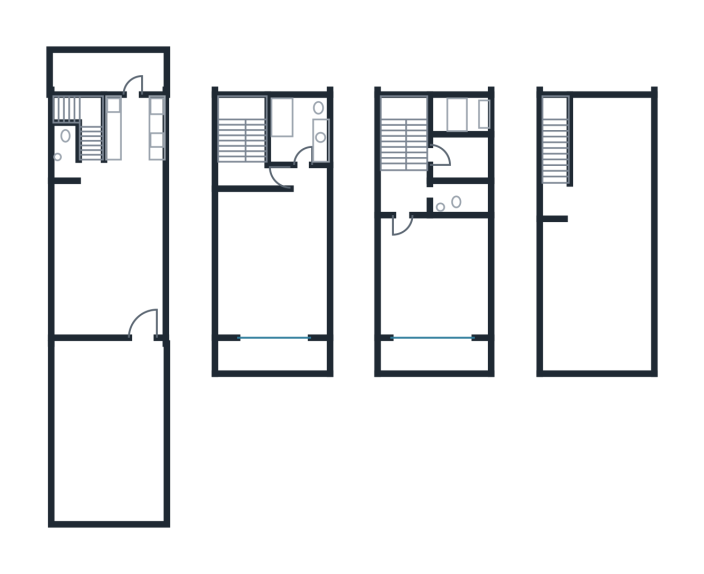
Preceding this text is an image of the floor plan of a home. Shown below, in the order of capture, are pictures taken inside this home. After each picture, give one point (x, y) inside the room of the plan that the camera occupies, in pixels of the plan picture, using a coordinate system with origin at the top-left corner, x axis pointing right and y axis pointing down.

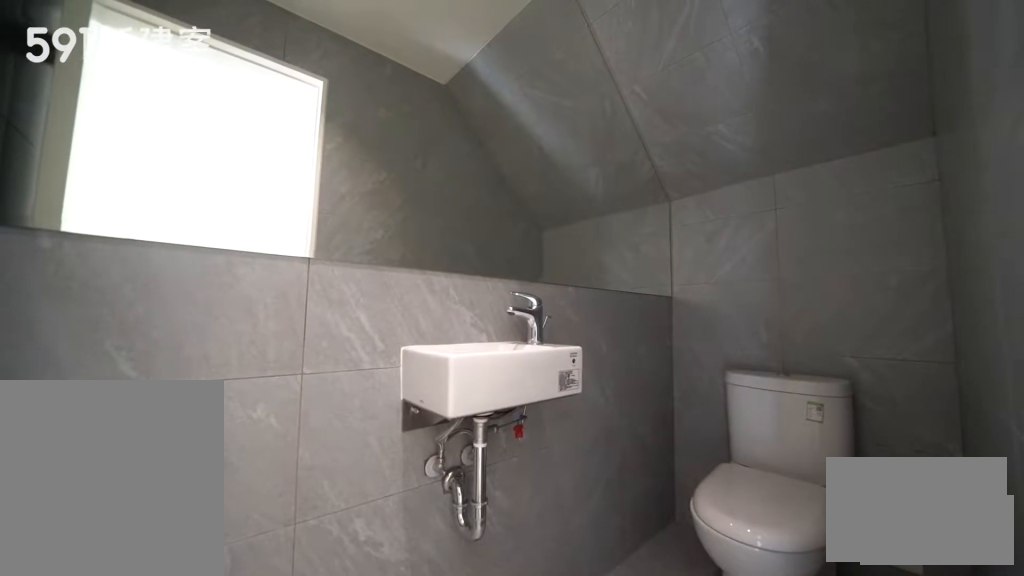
(64, 151)
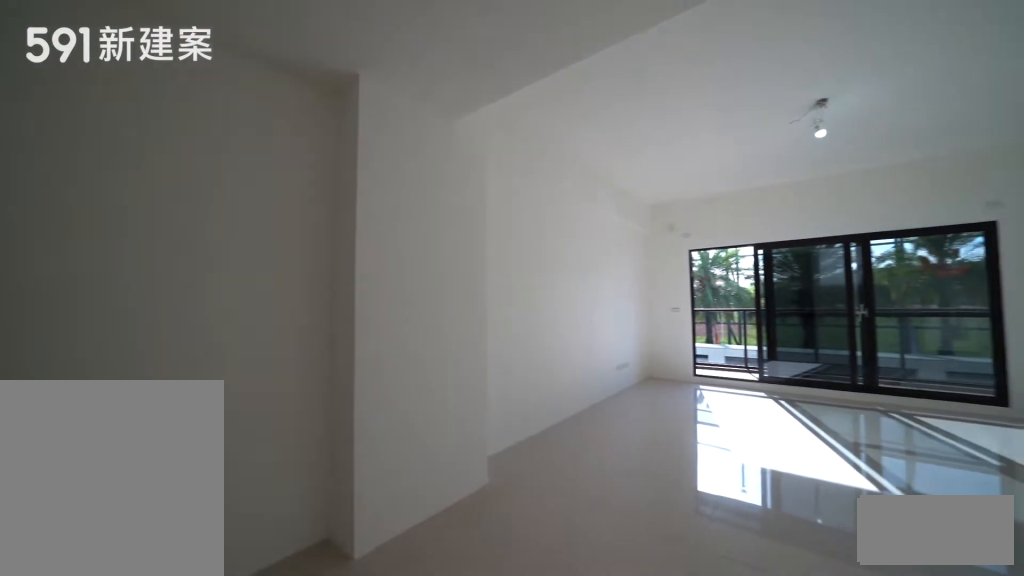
(273, 260)
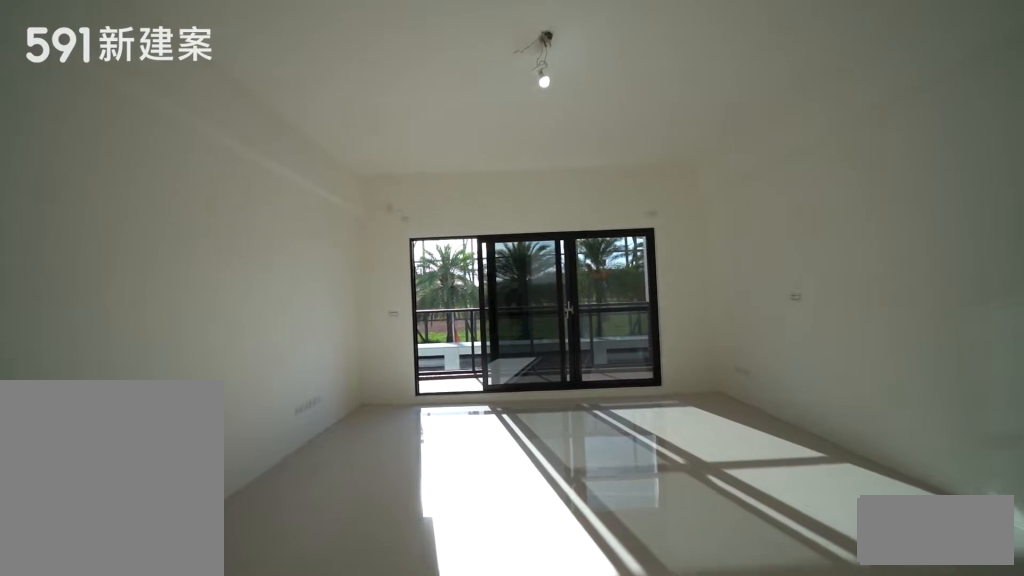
(273, 260)
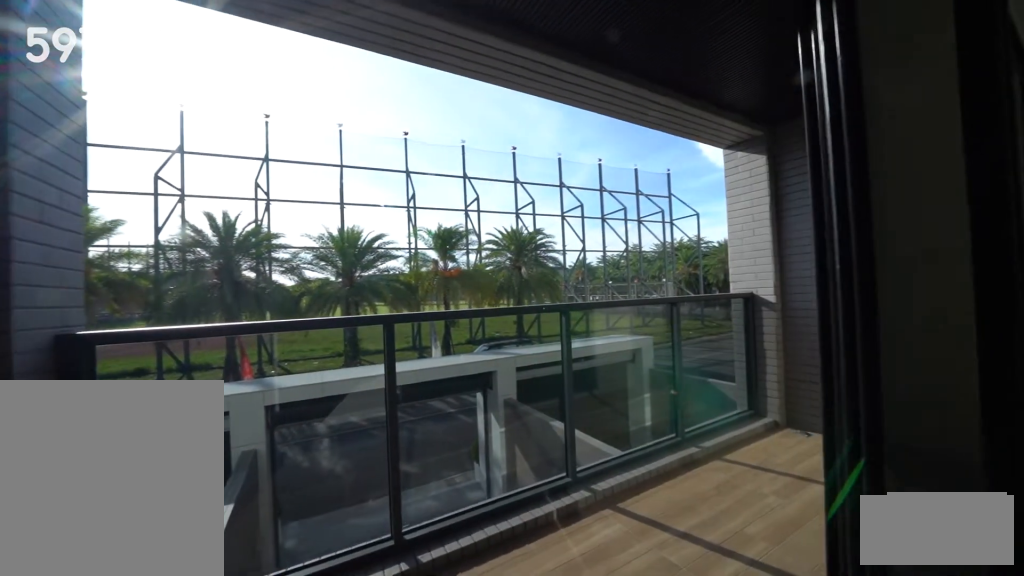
(272, 360)
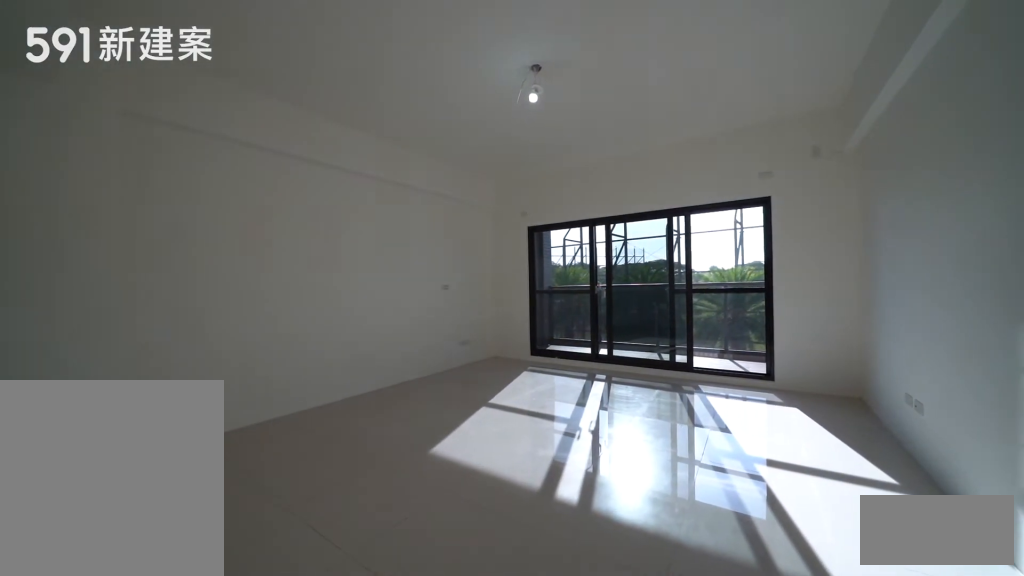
(436, 281)
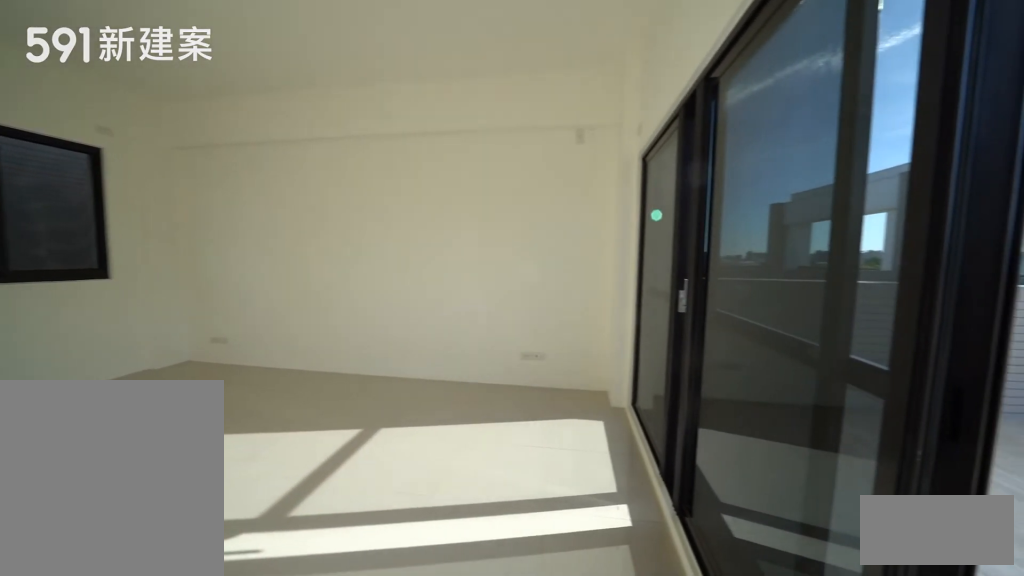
(601, 249)
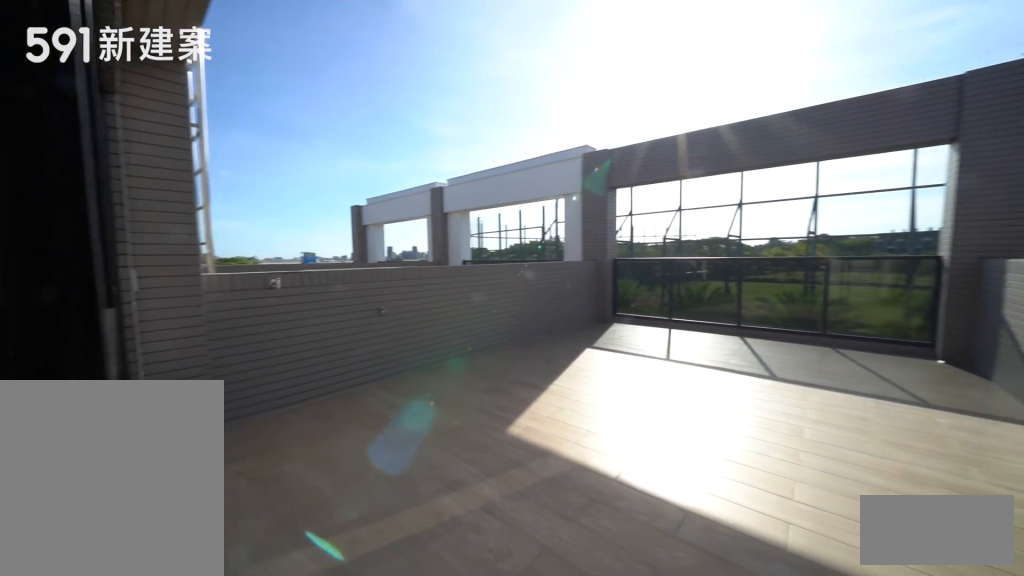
(601, 249)
